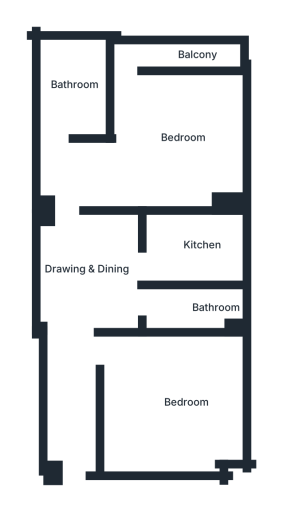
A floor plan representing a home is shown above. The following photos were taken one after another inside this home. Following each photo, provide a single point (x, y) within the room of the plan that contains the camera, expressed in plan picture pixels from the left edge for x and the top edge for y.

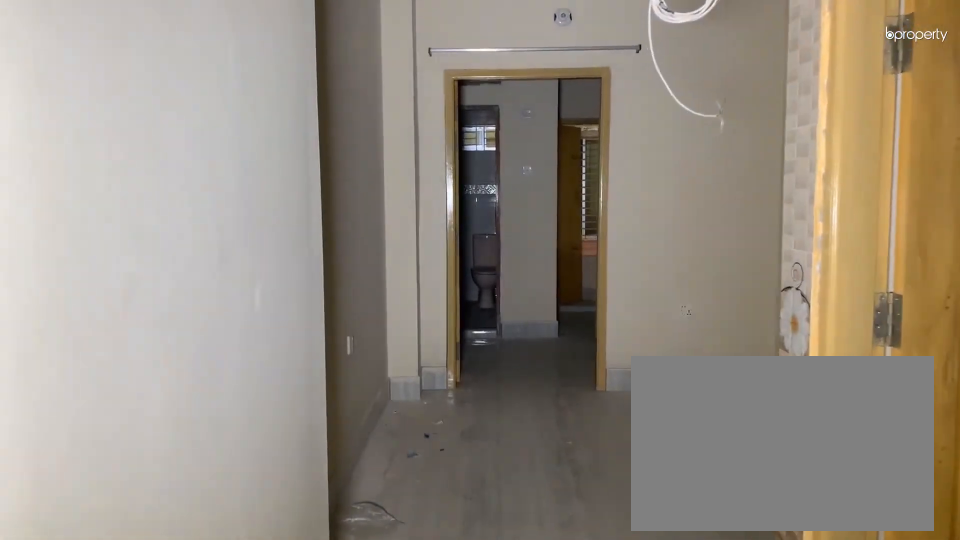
(74, 401)
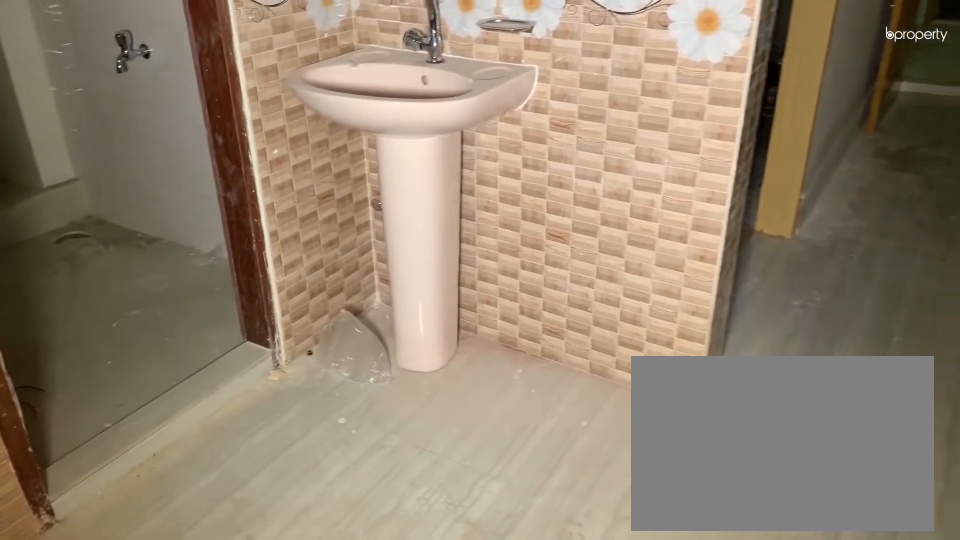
(79, 258)
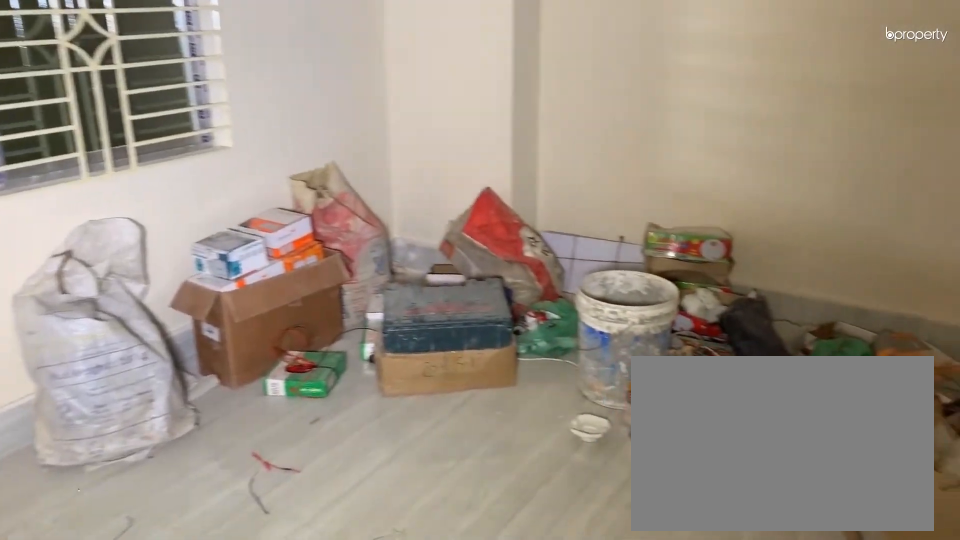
(171, 405)
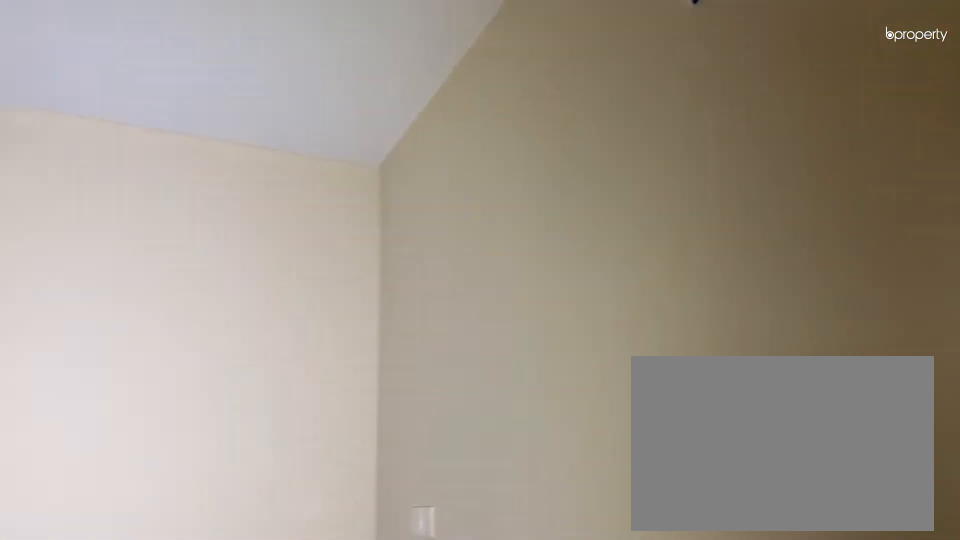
(171, 405)
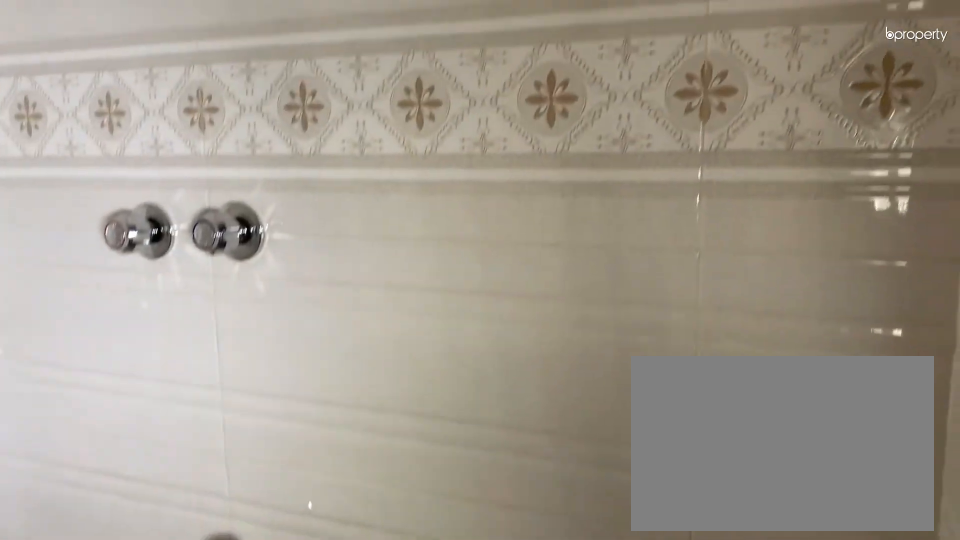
(199, 311)
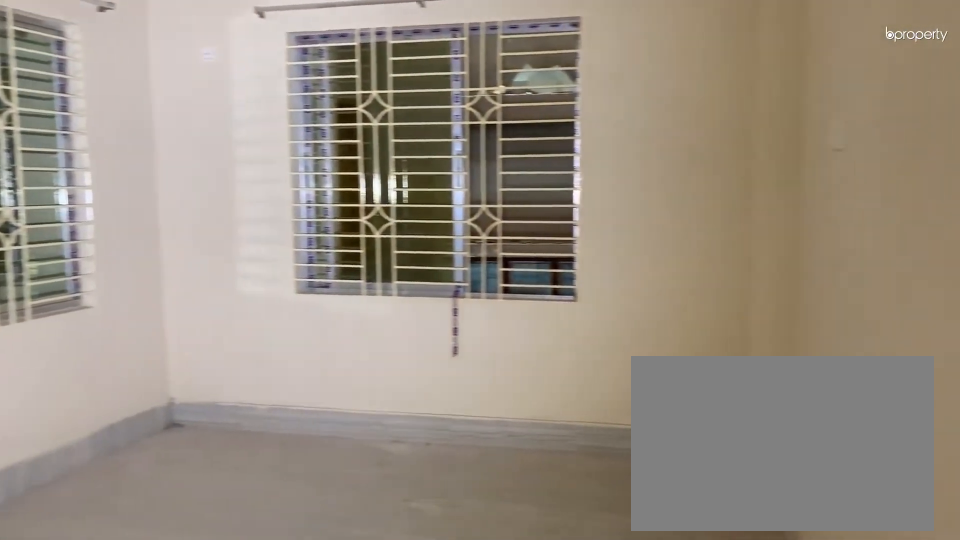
(174, 137)
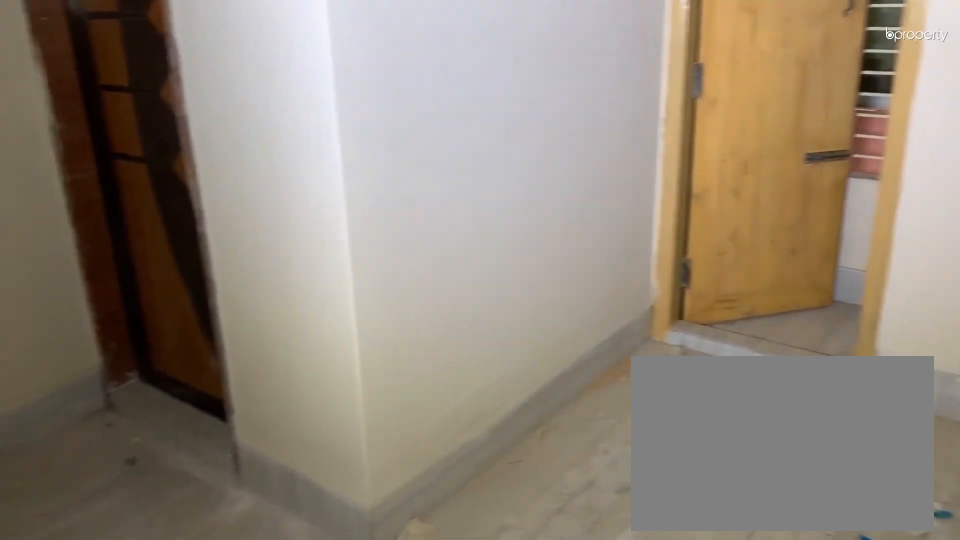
(174, 137)
